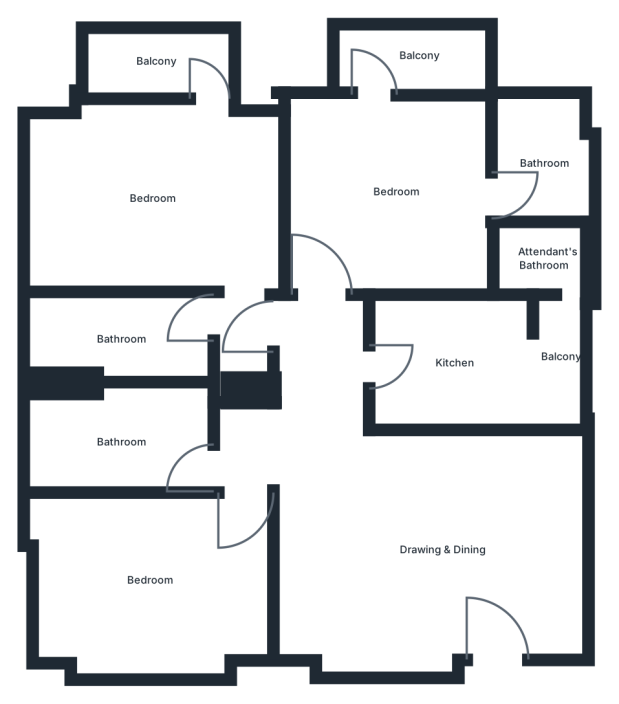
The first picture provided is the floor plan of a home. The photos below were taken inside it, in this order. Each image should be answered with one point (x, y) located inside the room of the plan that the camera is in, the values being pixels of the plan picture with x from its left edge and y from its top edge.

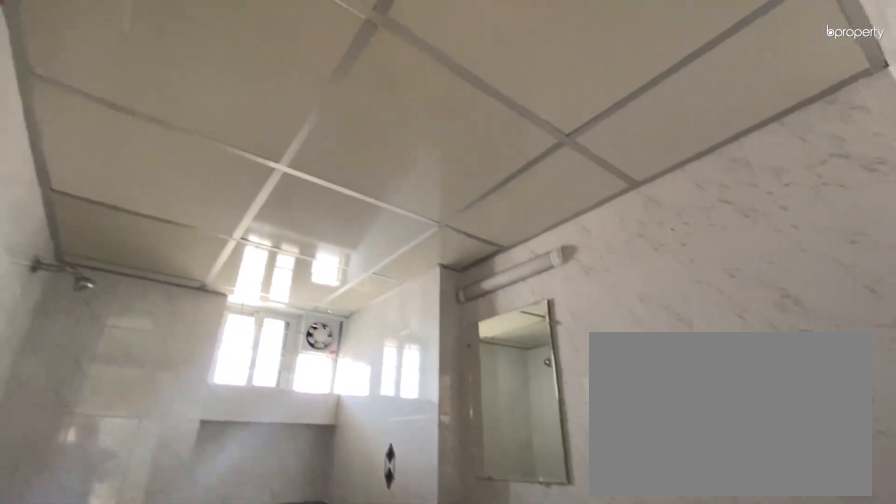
(118, 442)
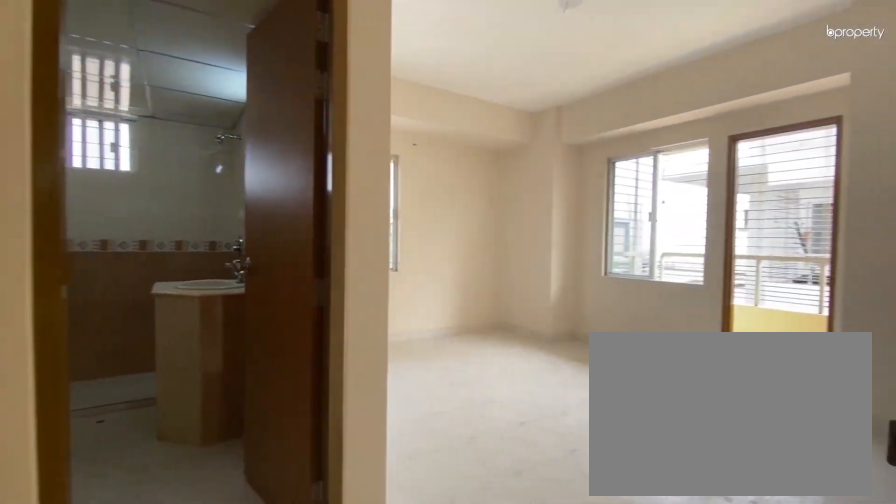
(265, 323)
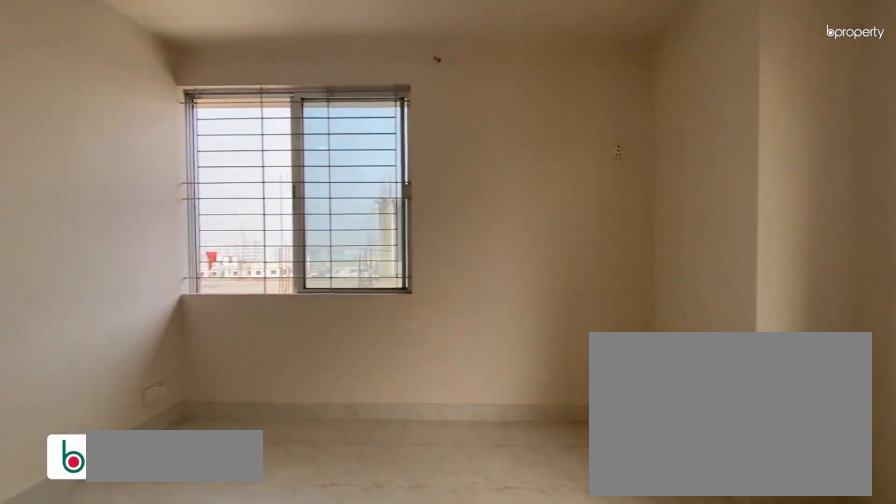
(150, 198)
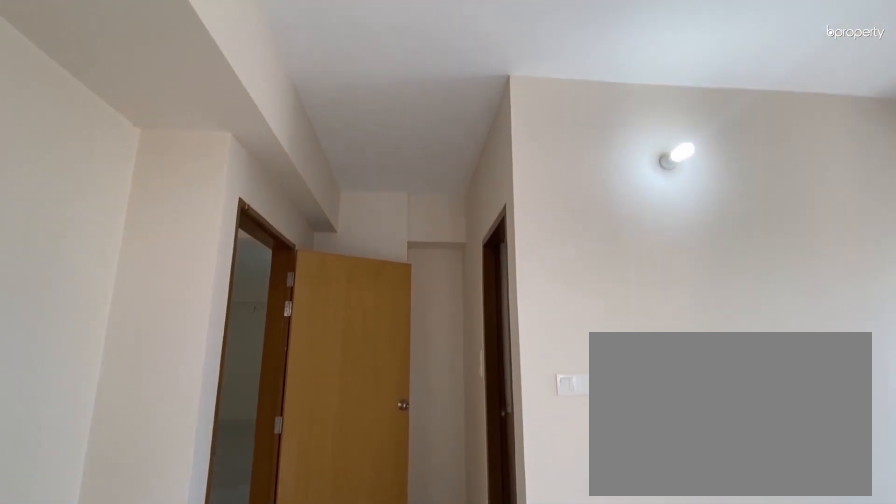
(150, 198)
